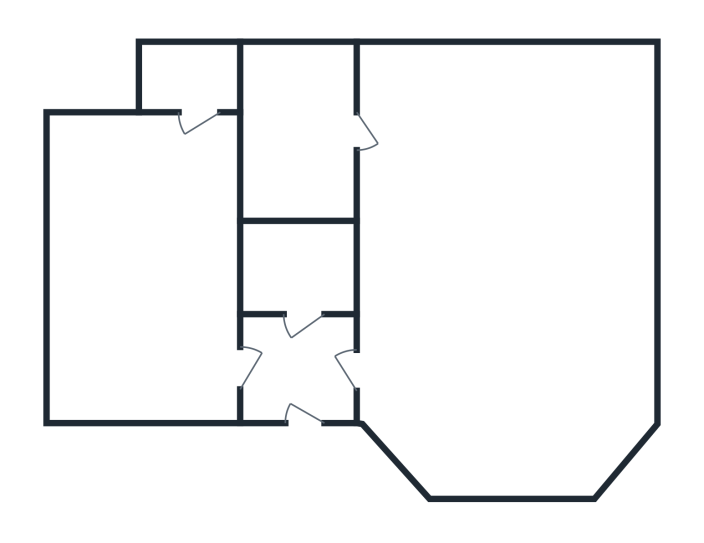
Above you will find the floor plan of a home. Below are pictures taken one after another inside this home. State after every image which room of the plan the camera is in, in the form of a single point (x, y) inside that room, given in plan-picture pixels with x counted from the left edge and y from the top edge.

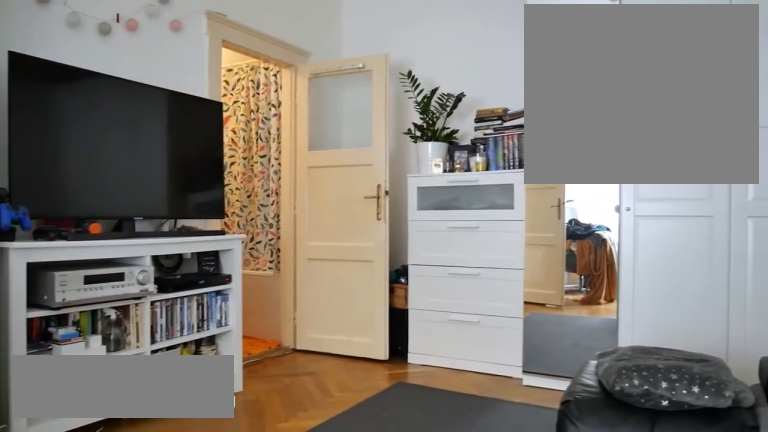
(437, 371)
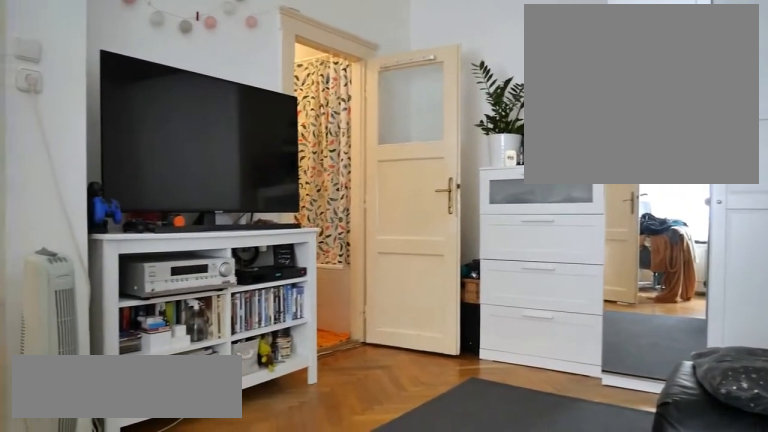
(436, 371)
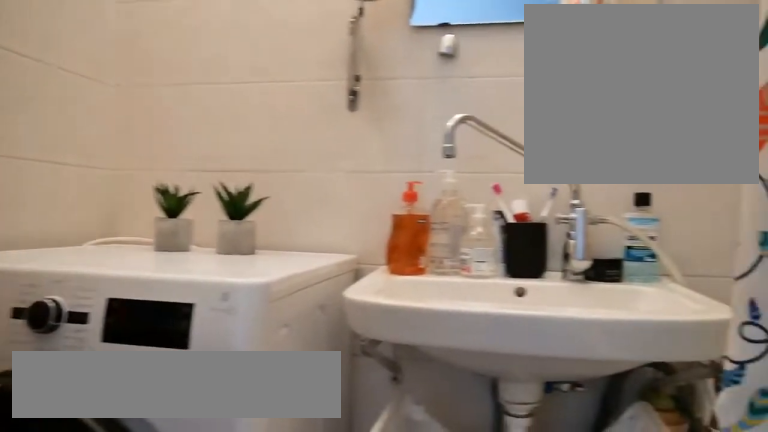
(339, 122)
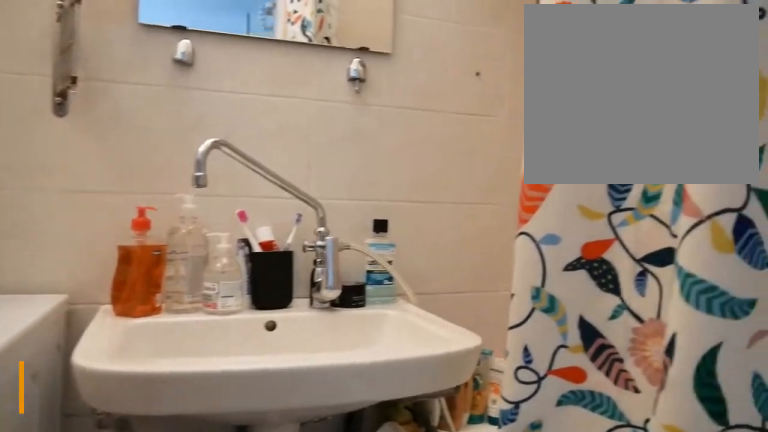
(338, 123)
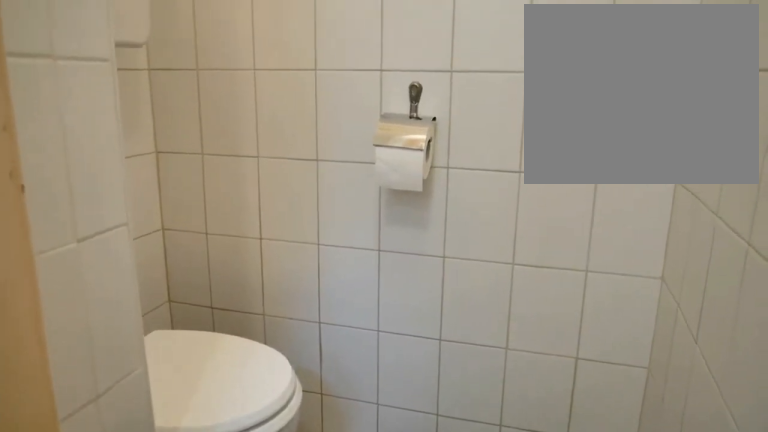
(302, 270)
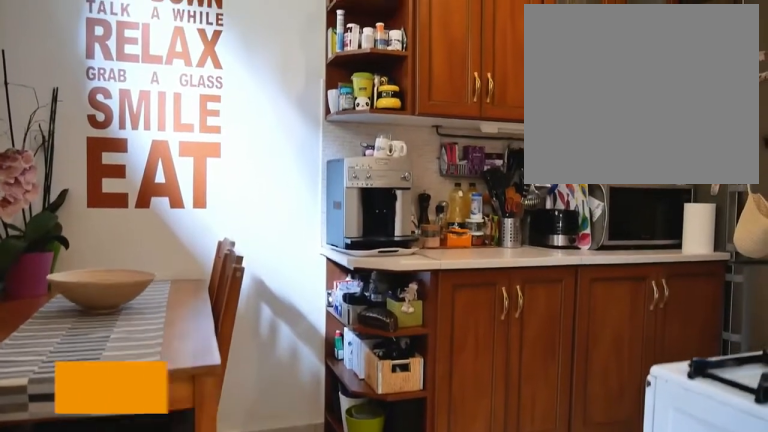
(161, 359)
